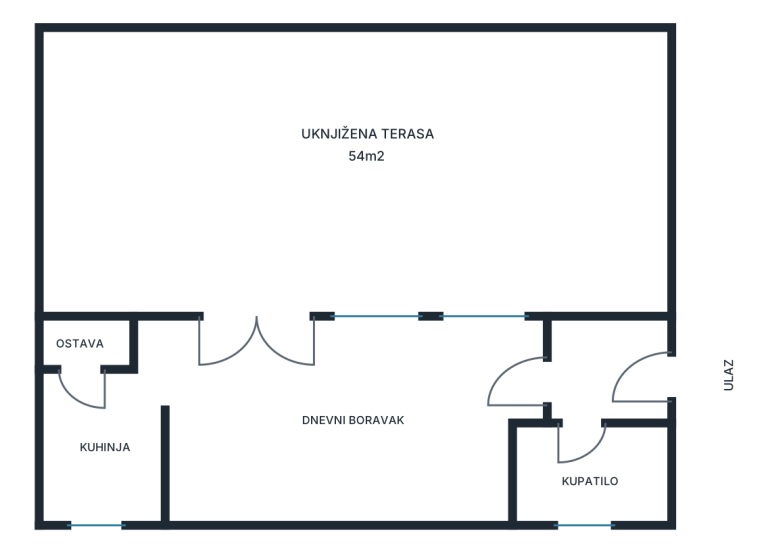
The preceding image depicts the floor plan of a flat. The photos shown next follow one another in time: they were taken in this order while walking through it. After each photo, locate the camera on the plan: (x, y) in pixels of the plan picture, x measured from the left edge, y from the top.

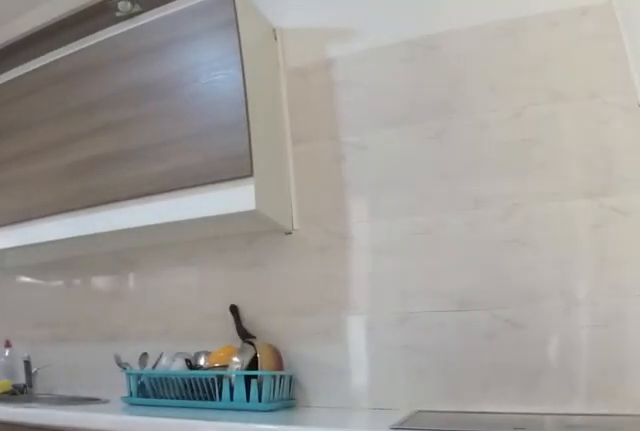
(137, 360)
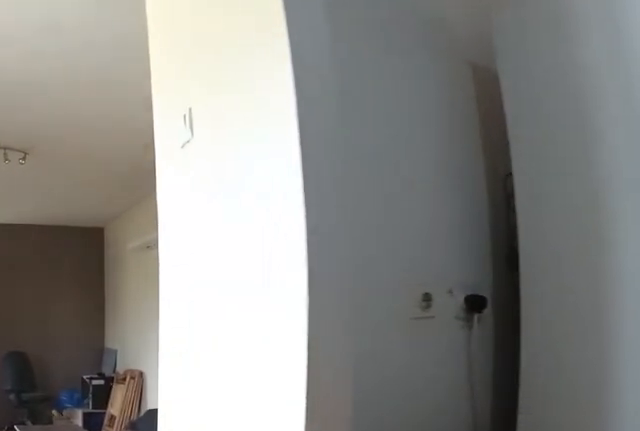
(81, 377)
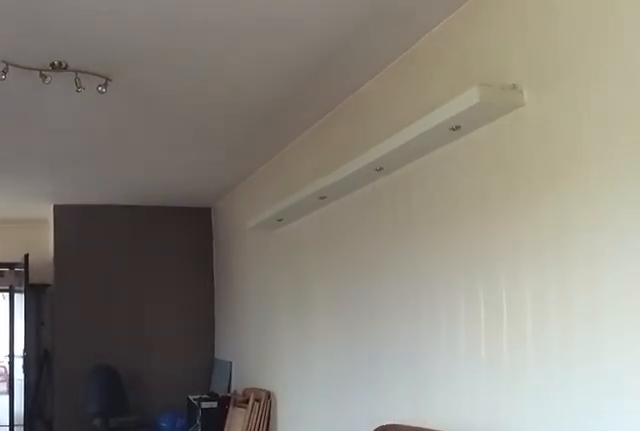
(175, 377)
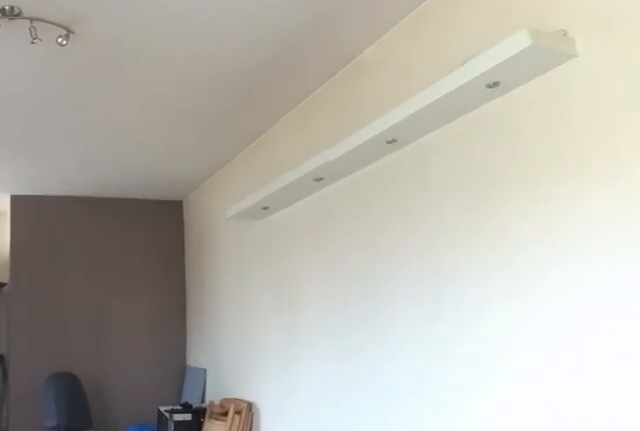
(213, 377)
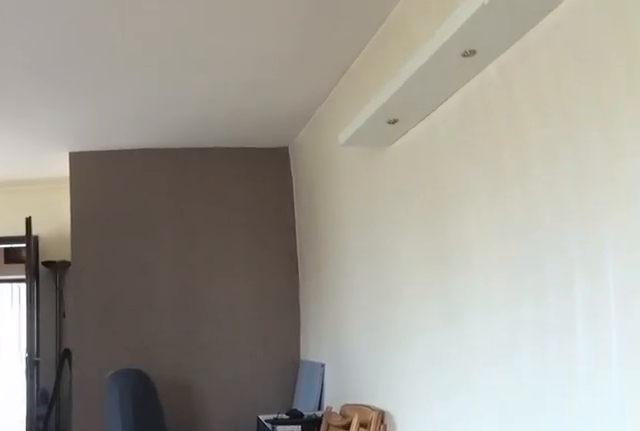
(233, 403)
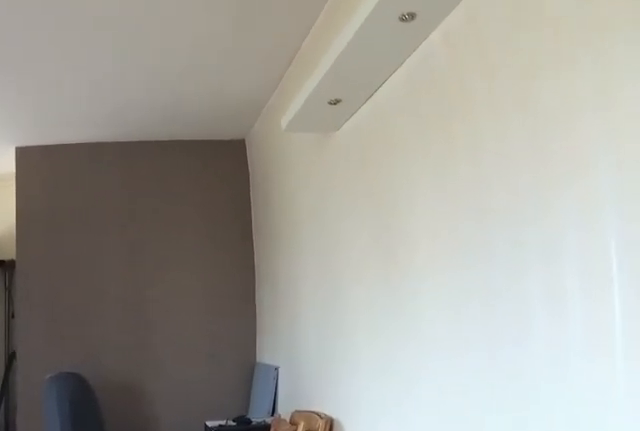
(246, 413)
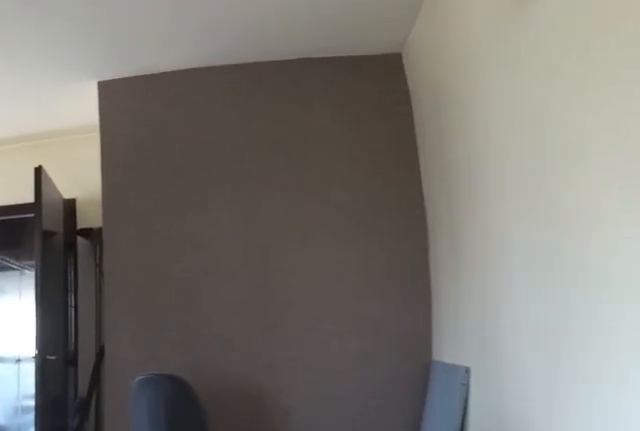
(299, 421)
